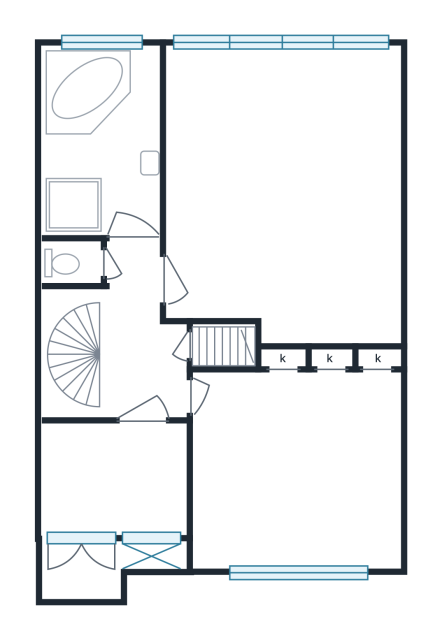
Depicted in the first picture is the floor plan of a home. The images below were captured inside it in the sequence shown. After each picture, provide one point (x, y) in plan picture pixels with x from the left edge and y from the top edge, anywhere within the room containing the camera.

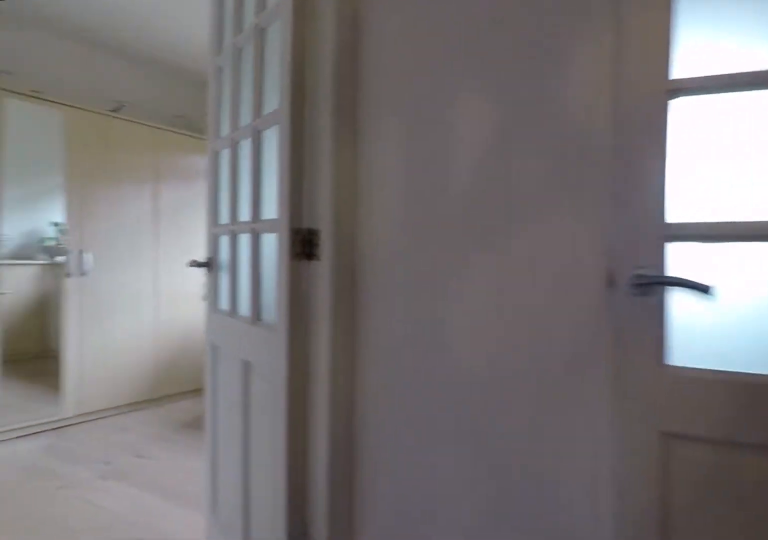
(128, 342)
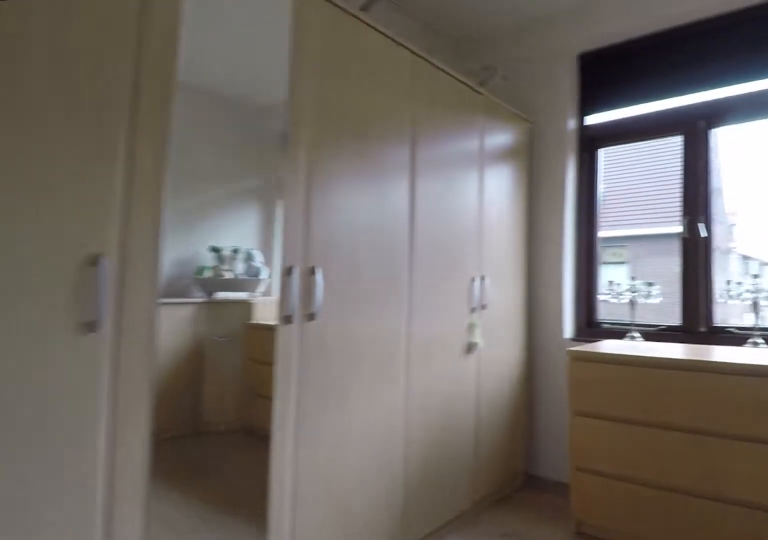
(285, 429)
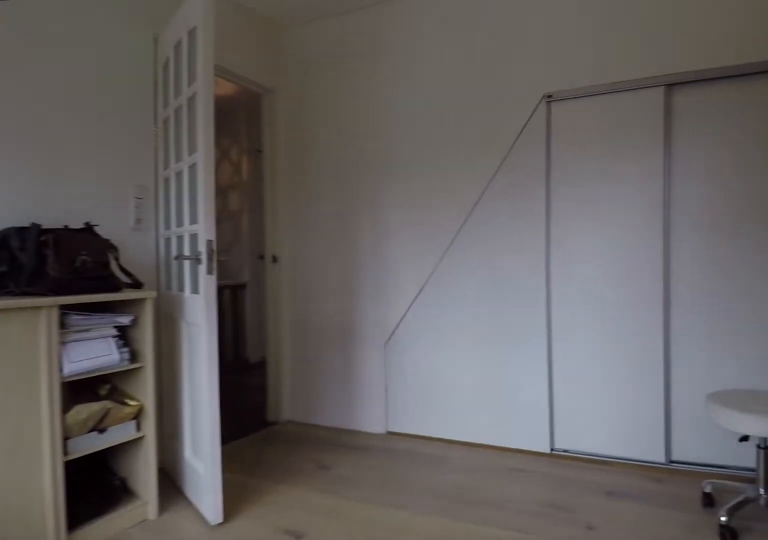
(285, 429)
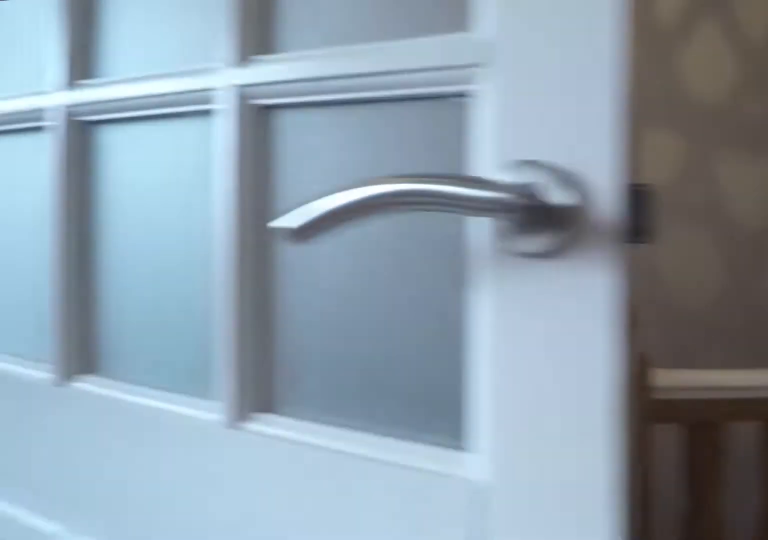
(128, 342)
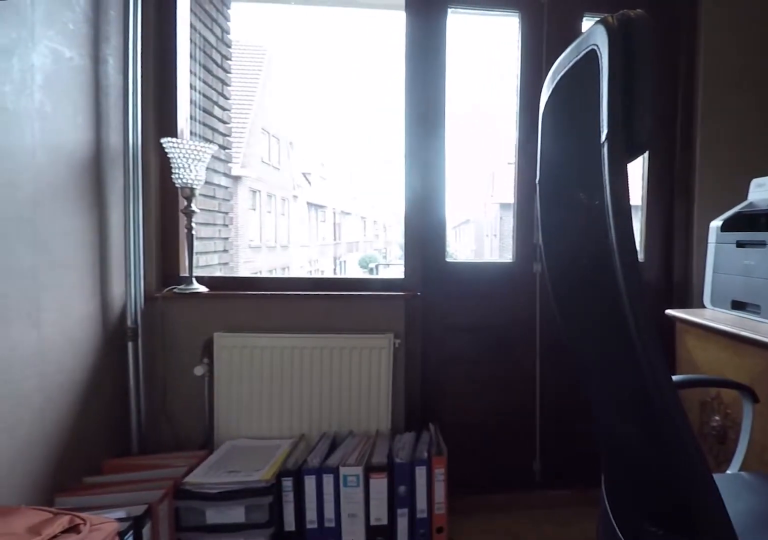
(115, 479)
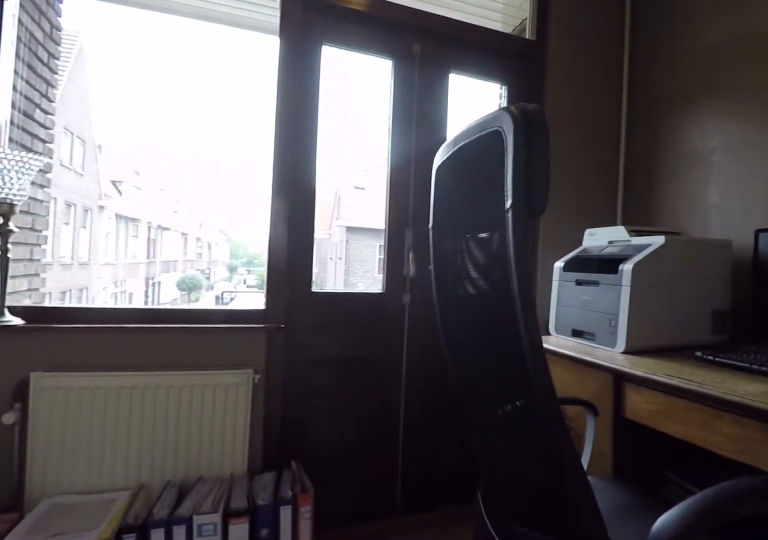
(115, 479)
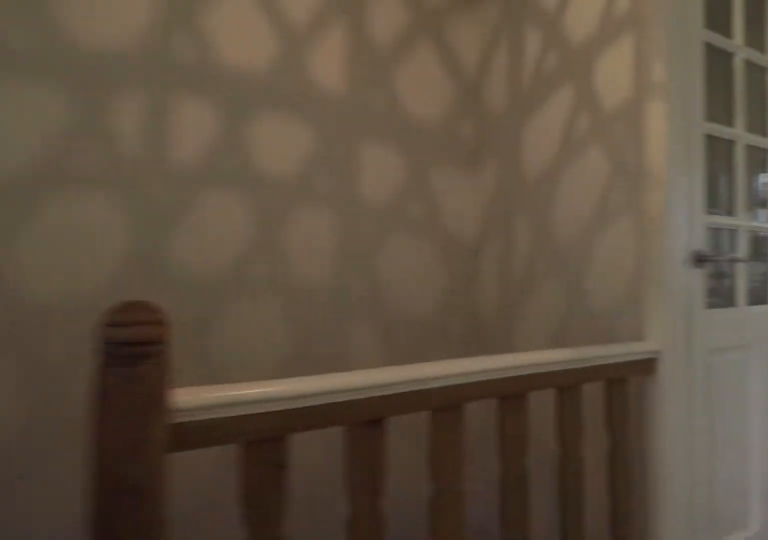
(128, 342)
